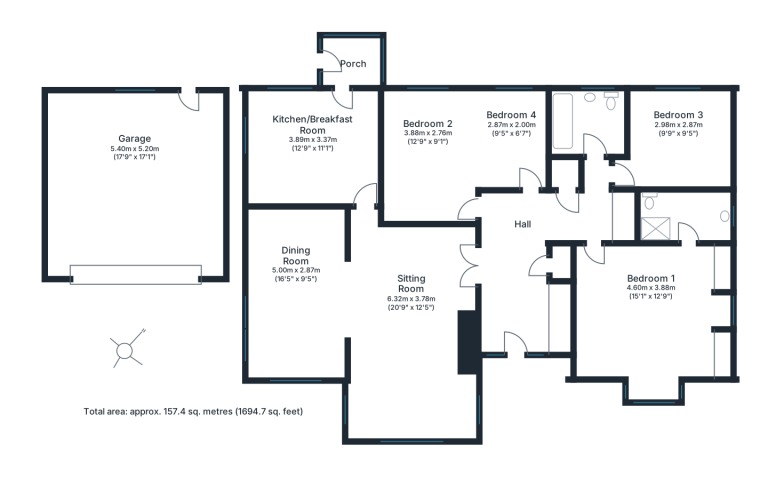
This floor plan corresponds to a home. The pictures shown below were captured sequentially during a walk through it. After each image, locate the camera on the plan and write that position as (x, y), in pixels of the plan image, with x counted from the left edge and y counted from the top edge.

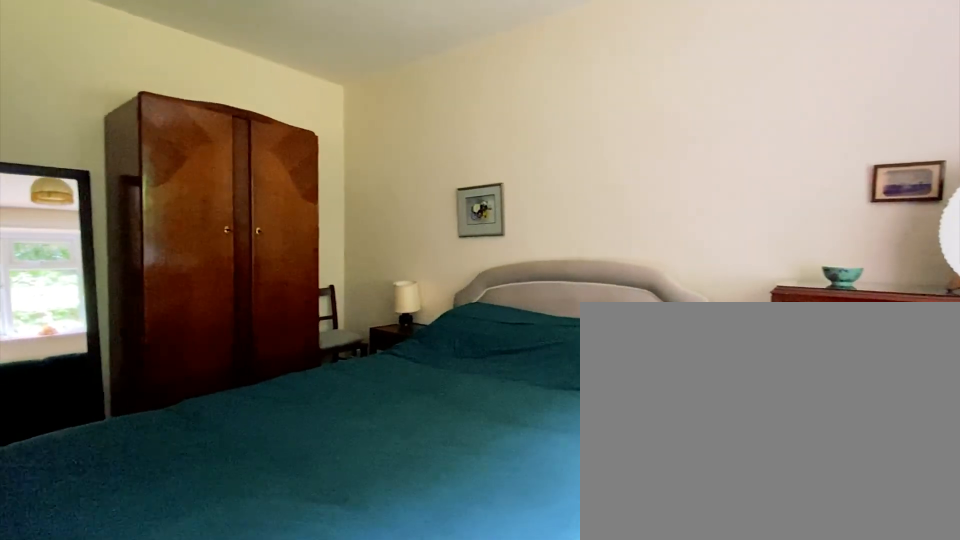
(427, 179)
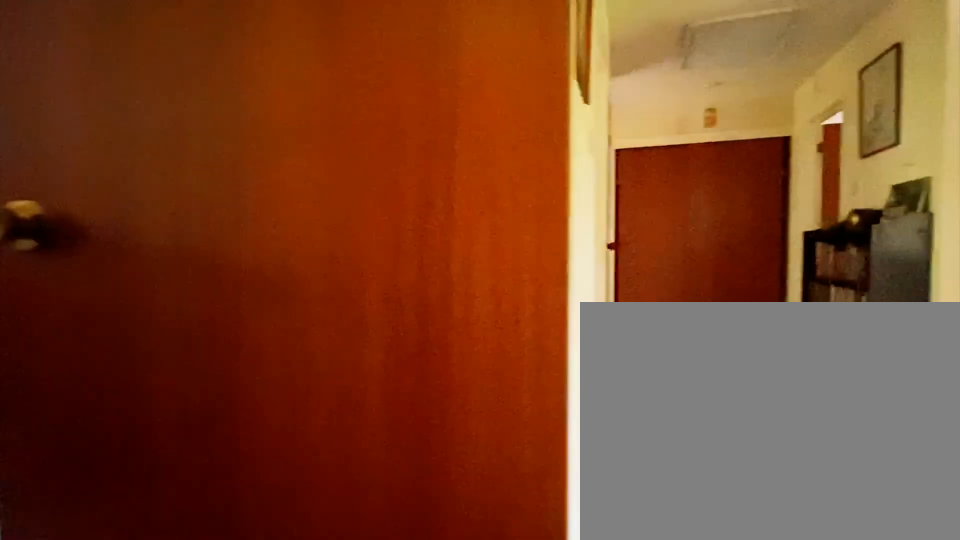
(459, 200)
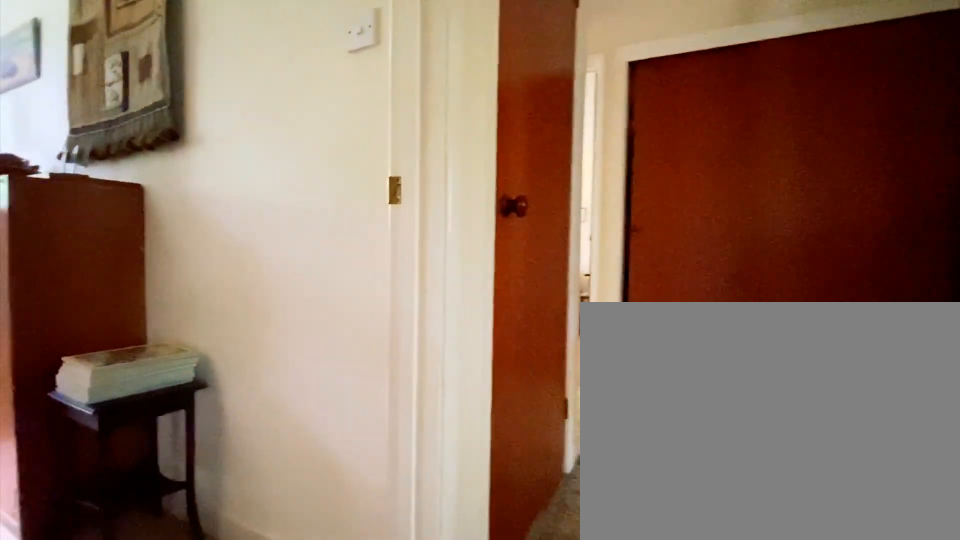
(514, 209)
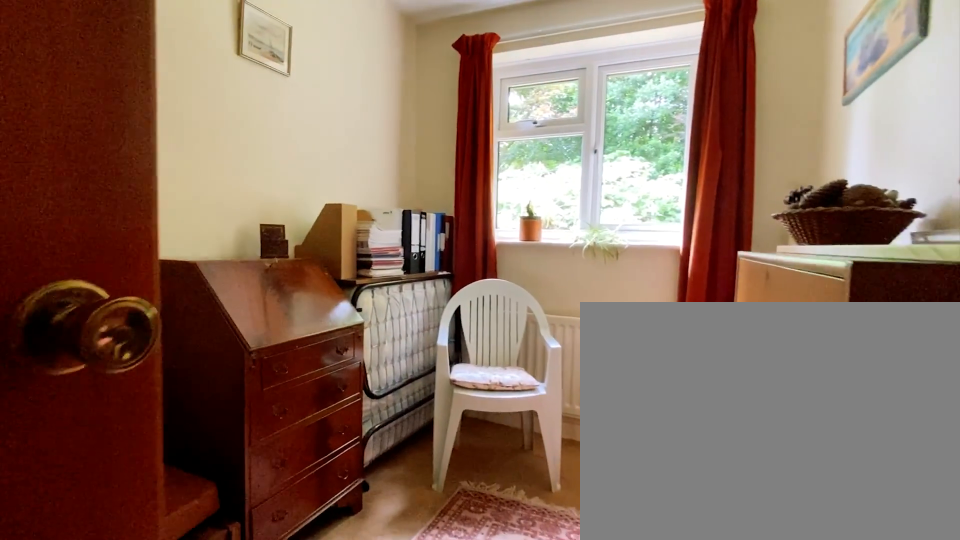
(513, 160)
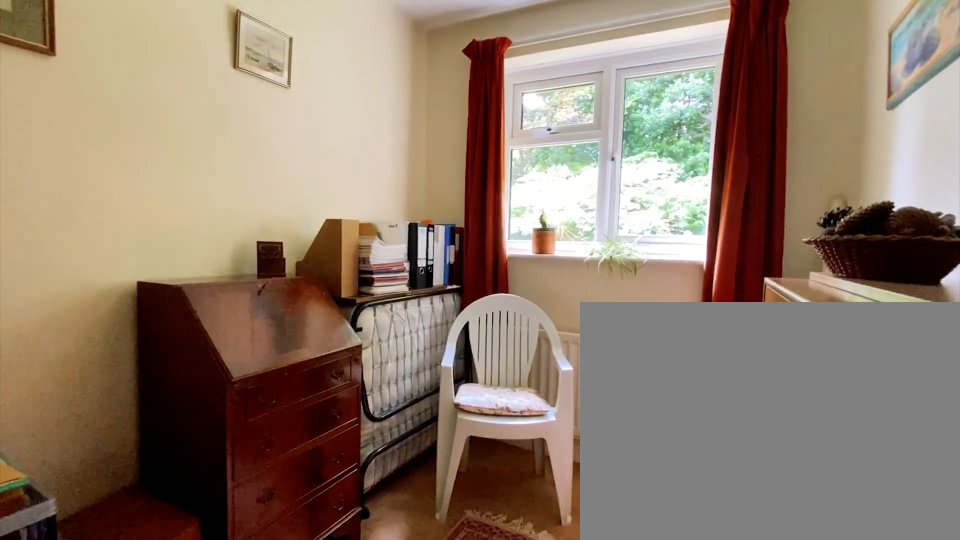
(511, 153)
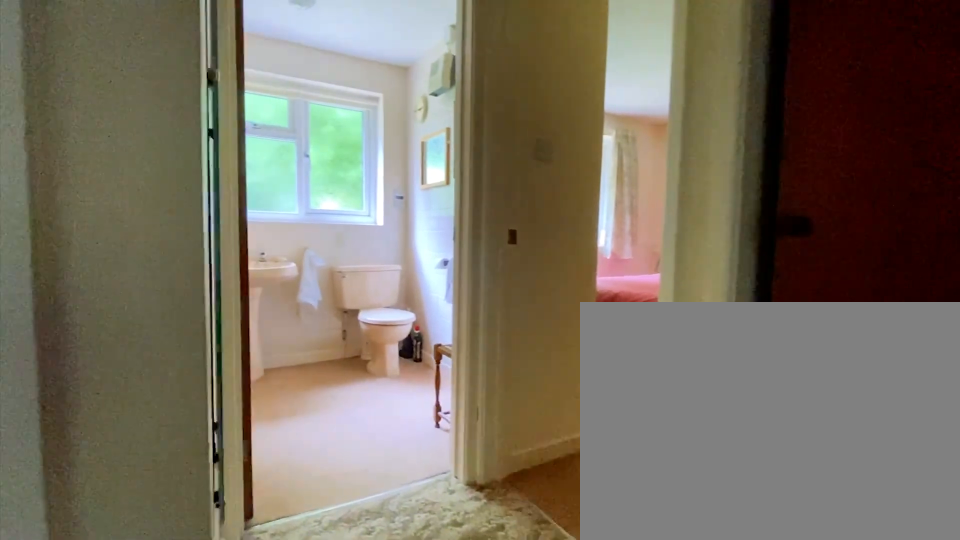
(596, 205)
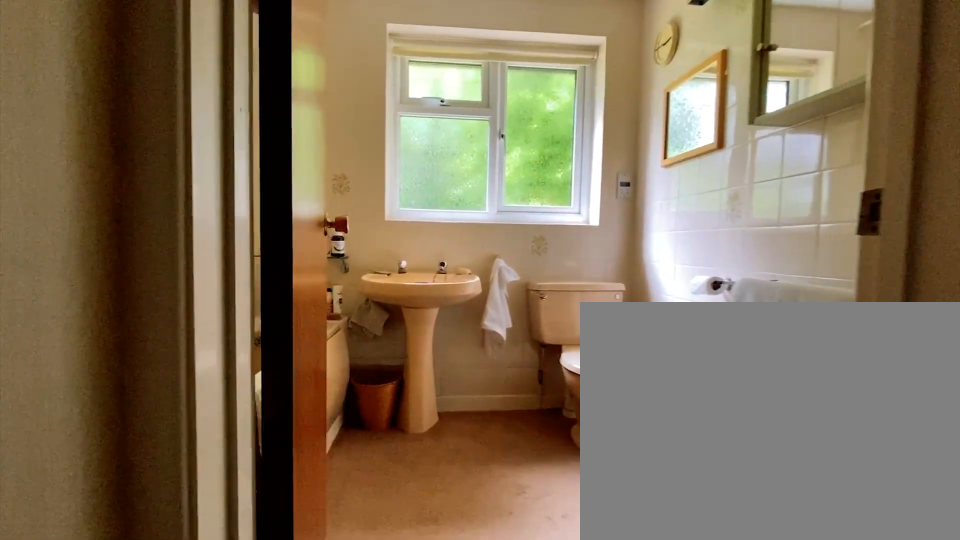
(596, 173)
